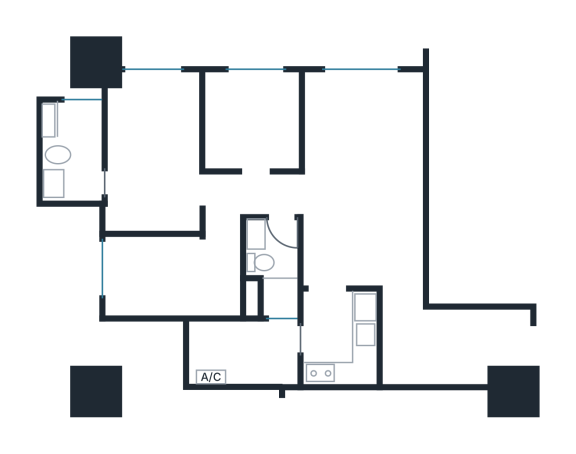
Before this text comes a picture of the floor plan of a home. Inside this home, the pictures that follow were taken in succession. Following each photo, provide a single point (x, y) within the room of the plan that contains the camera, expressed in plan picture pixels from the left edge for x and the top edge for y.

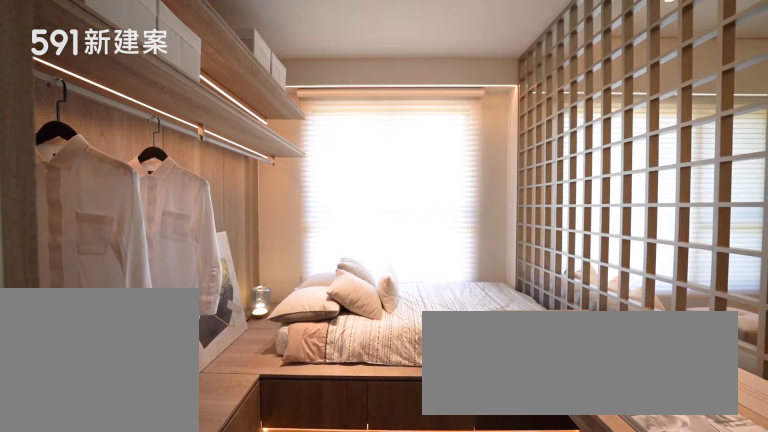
(249, 118)
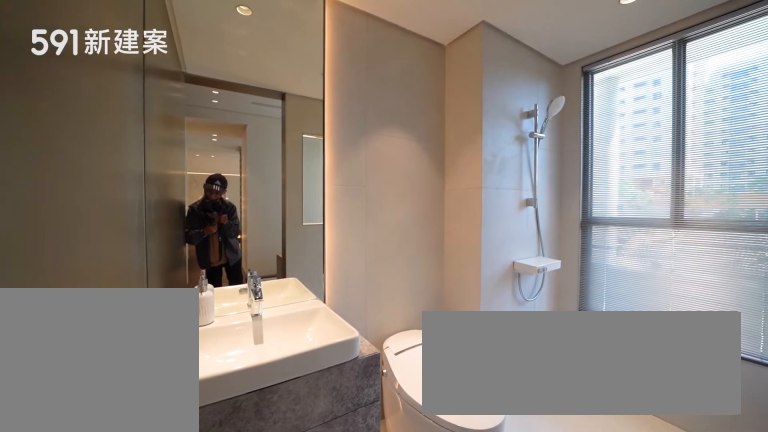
(71, 151)
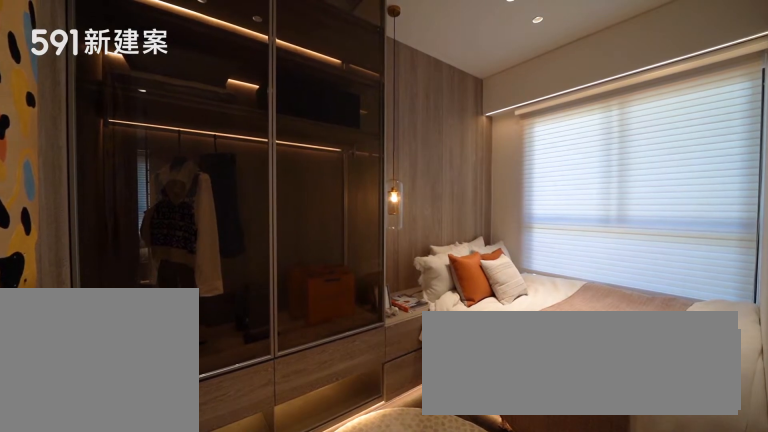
(174, 274)
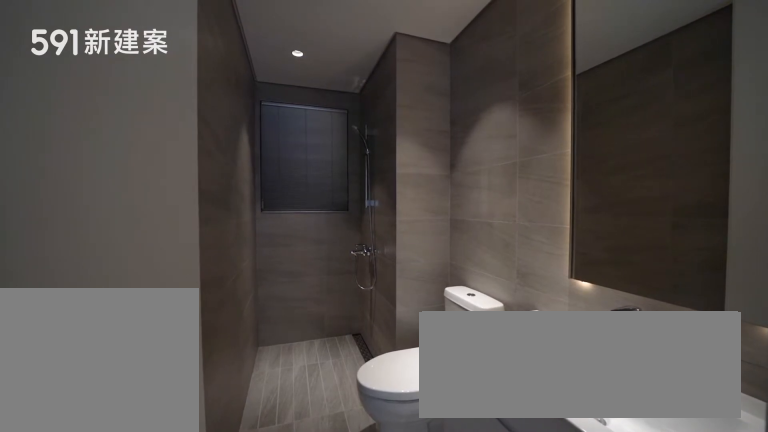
(273, 266)
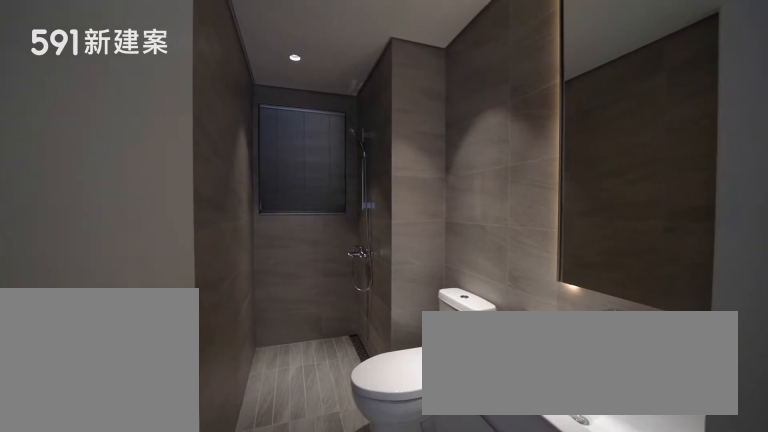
(273, 266)
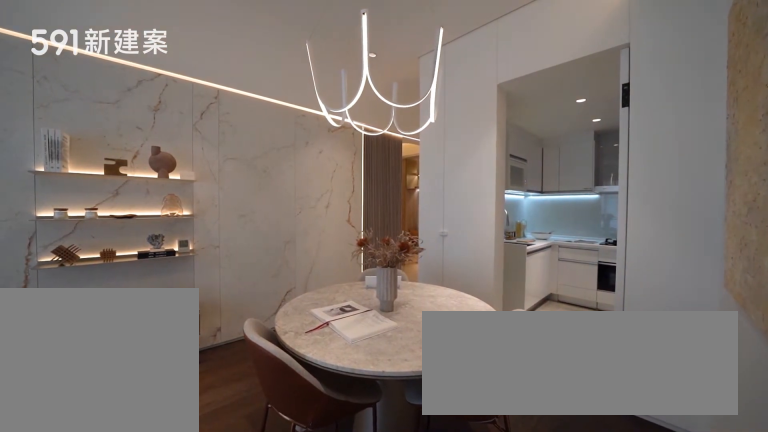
(365, 251)
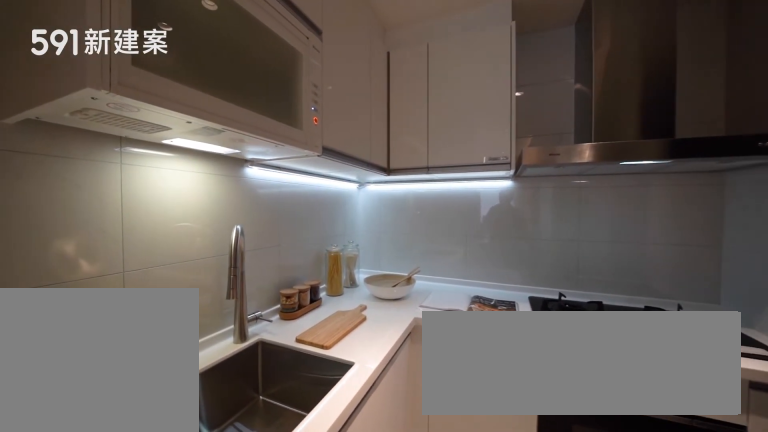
(341, 342)
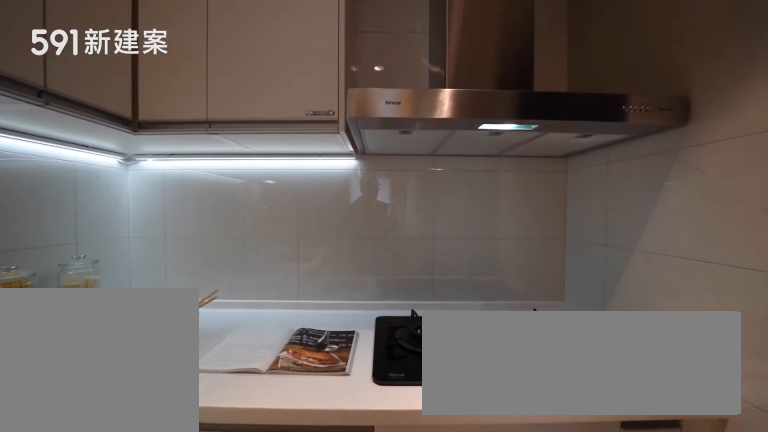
(341, 342)
